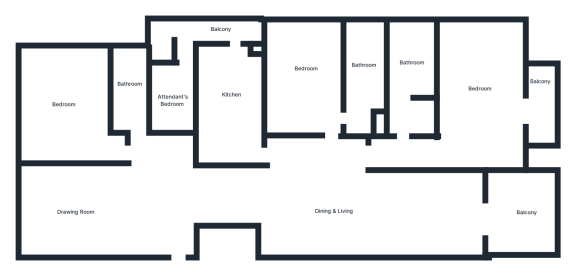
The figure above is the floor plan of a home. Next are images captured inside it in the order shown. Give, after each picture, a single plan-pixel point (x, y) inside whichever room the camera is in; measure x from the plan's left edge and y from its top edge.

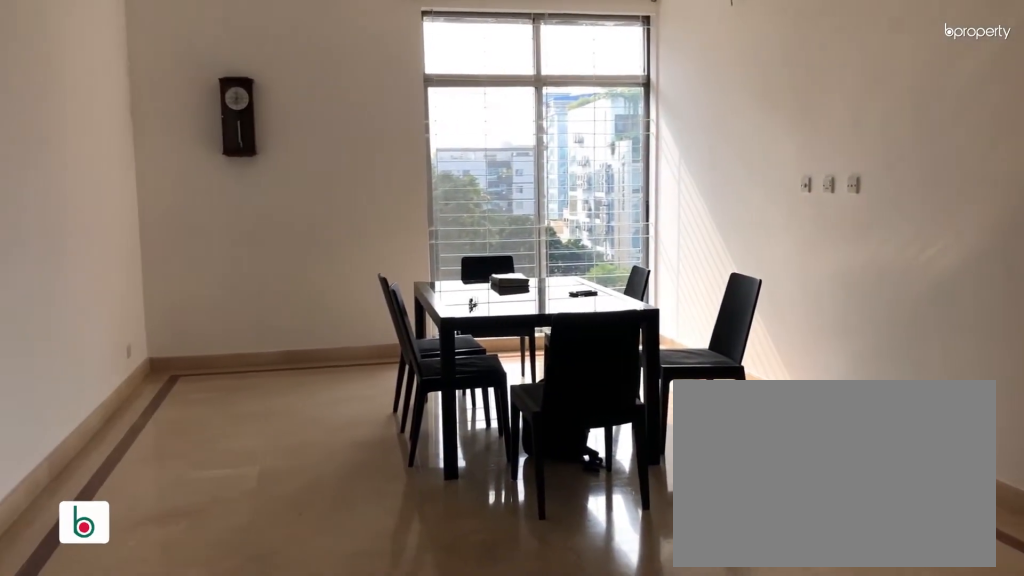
(76, 206)
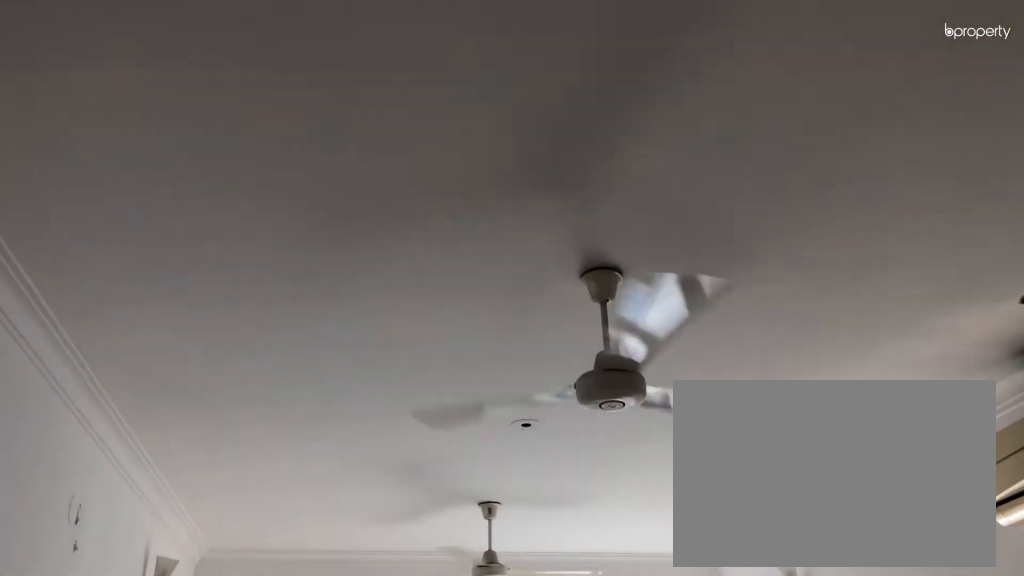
(76, 206)
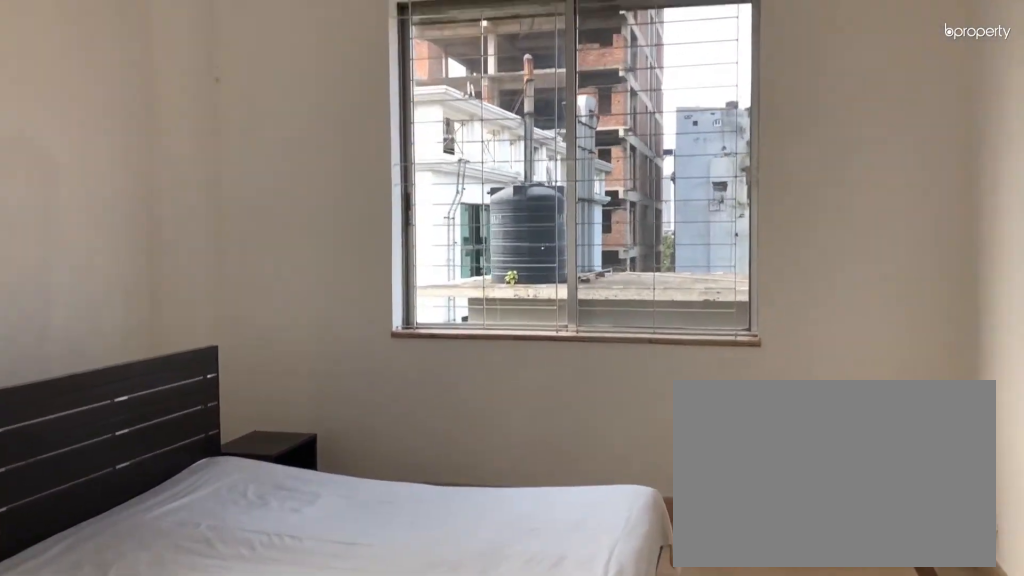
(62, 108)
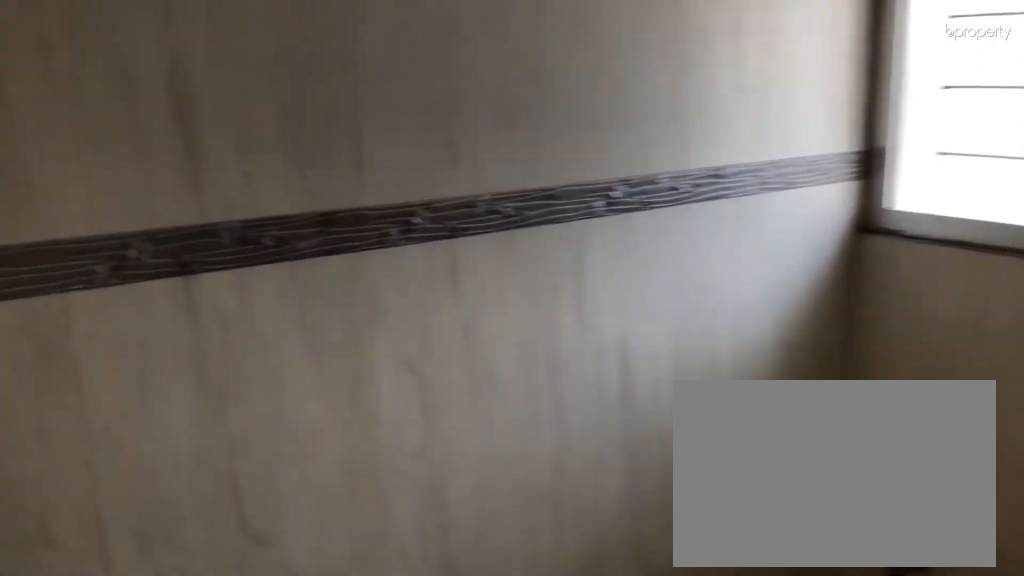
(127, 86)
